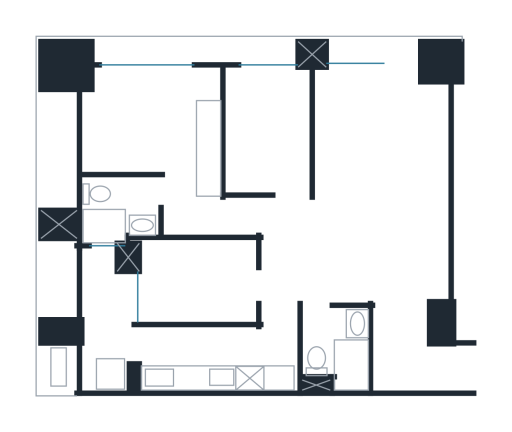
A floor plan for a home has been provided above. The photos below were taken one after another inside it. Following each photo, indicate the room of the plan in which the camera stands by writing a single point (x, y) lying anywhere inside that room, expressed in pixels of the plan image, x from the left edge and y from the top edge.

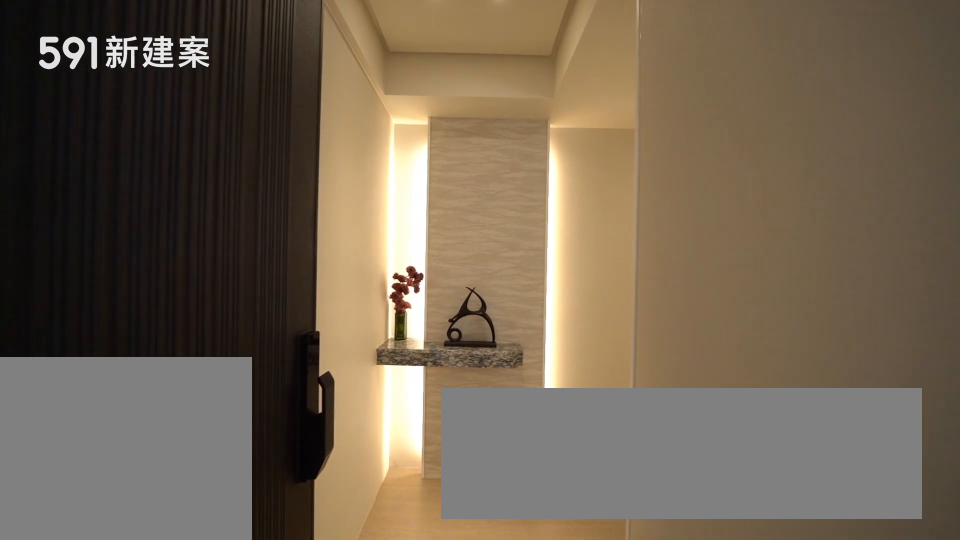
(452, 367)
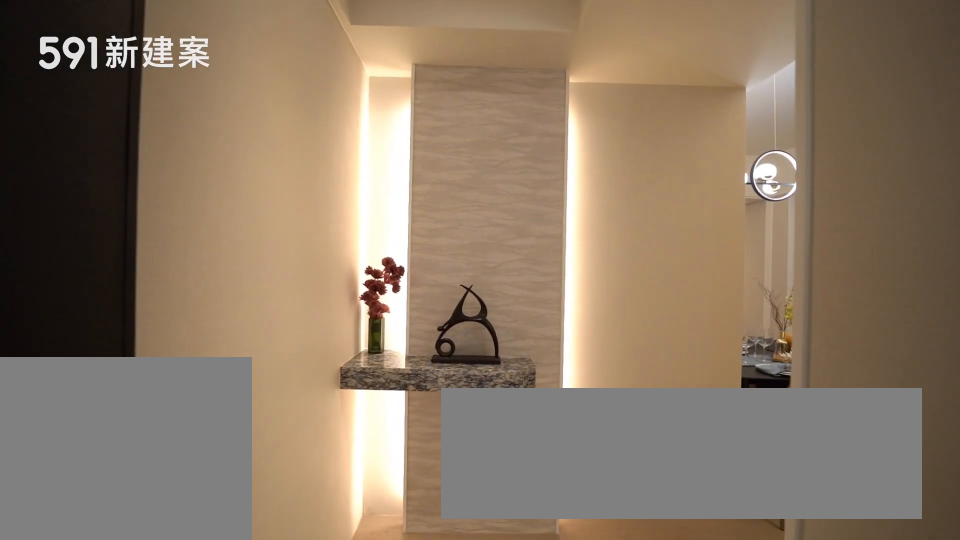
(452, 367)
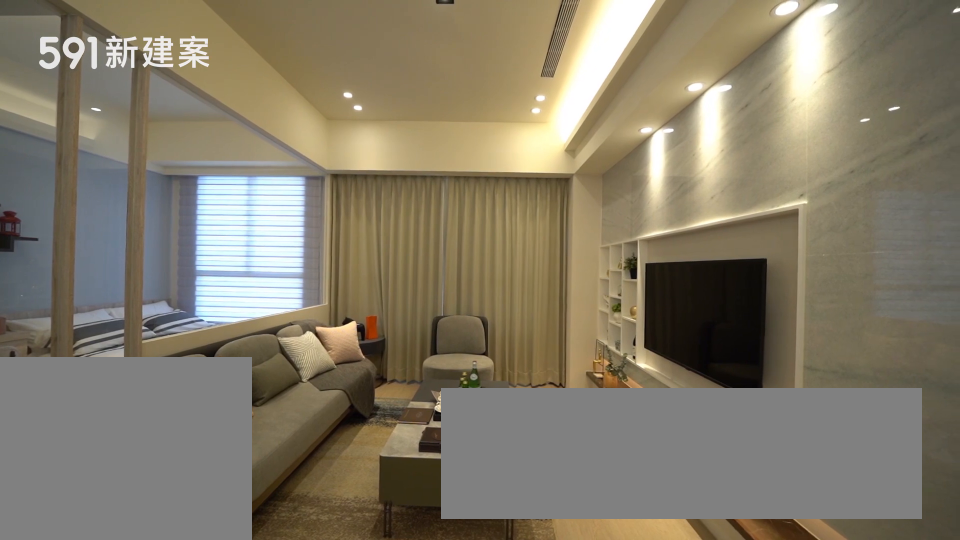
(379, 136)
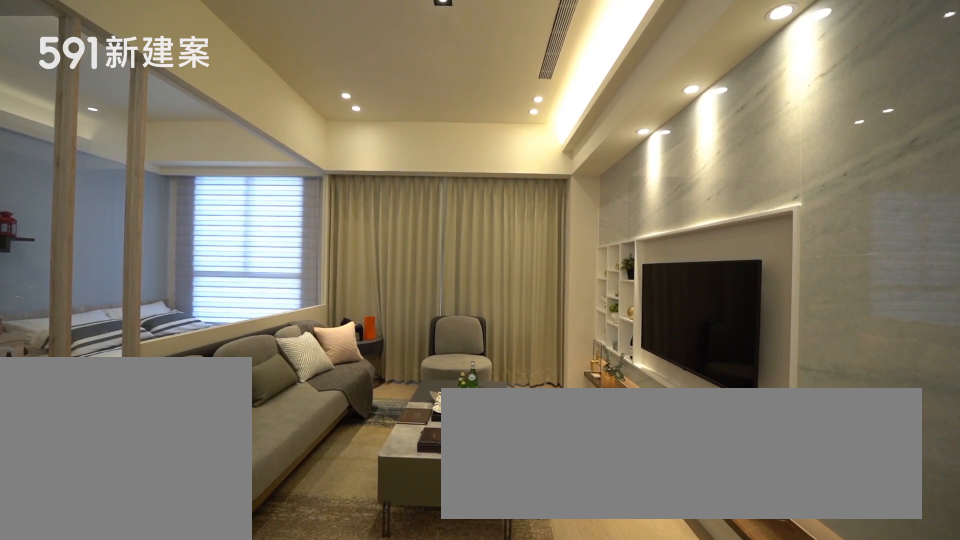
(379, 136)
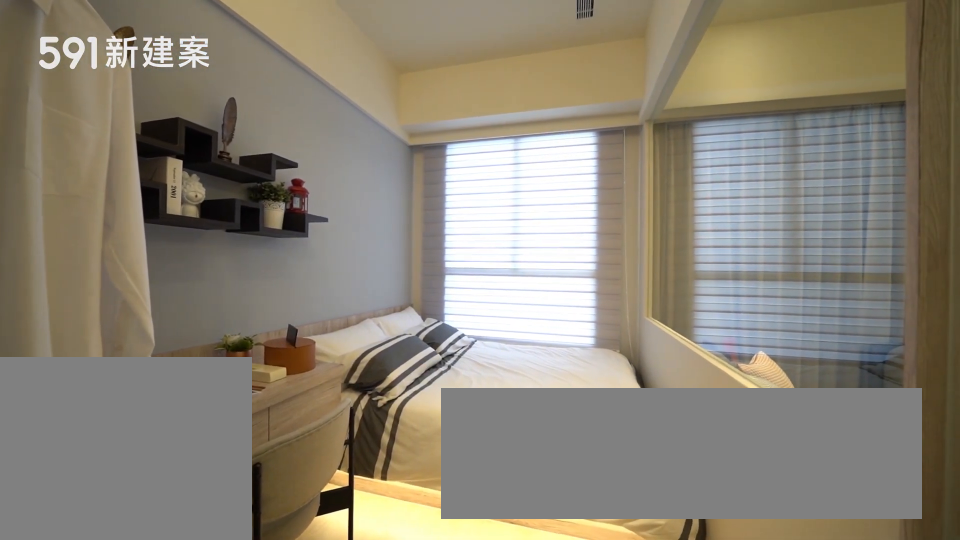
(266, 127)
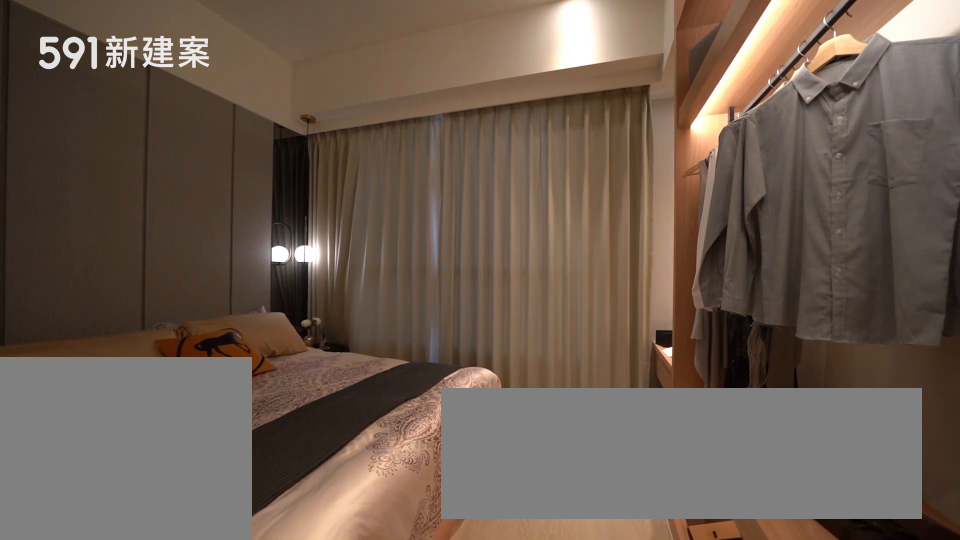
(158, 135)
